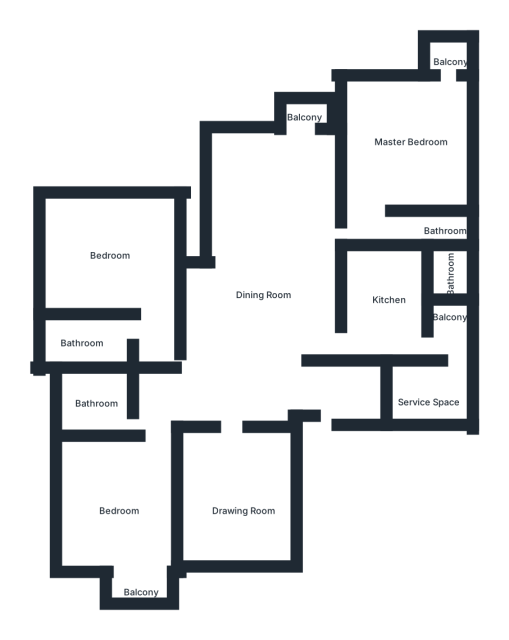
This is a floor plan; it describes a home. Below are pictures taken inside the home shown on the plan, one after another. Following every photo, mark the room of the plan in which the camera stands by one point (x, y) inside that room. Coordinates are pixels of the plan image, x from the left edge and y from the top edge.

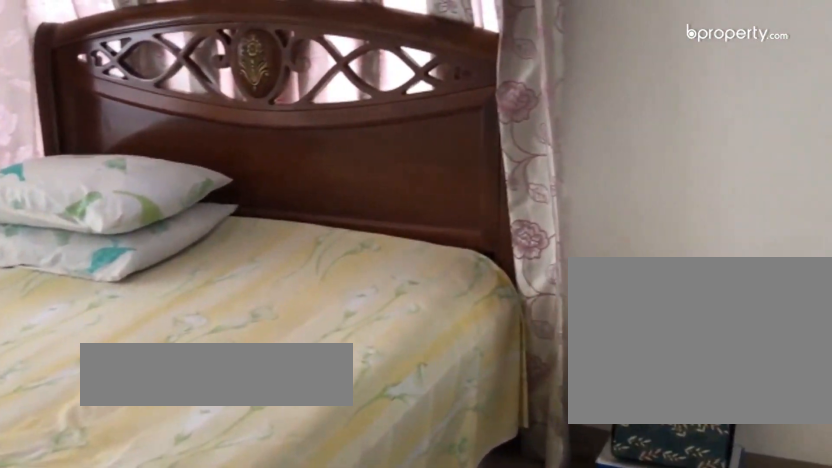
(117, 508)
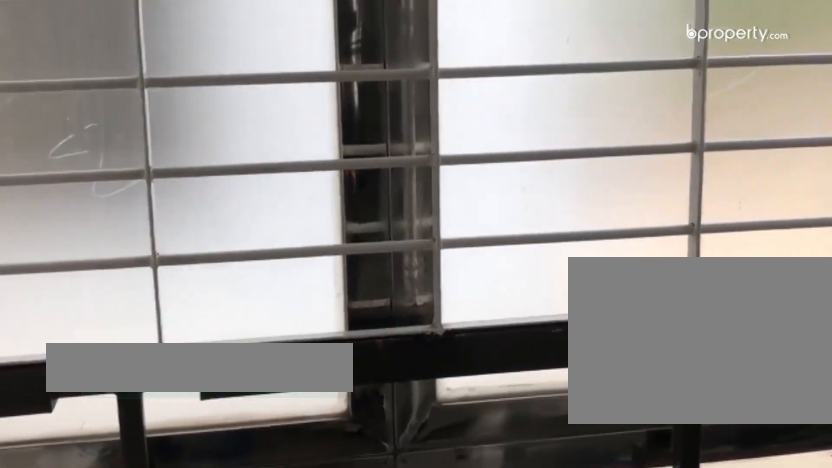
(132, 589)
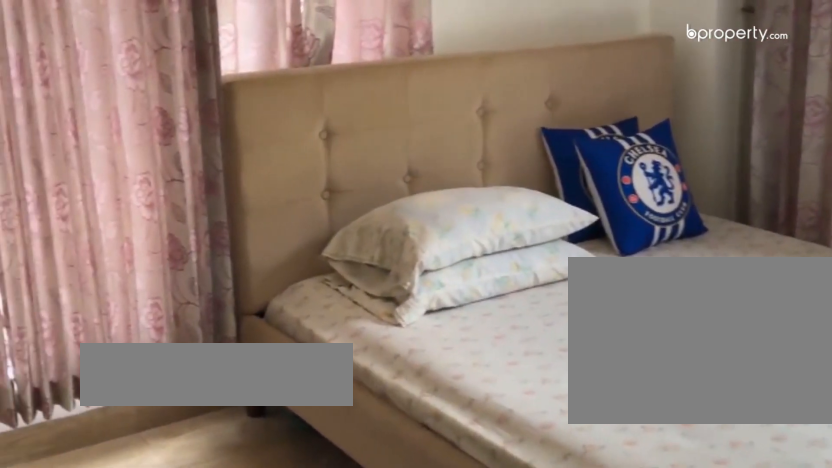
(120, 262)
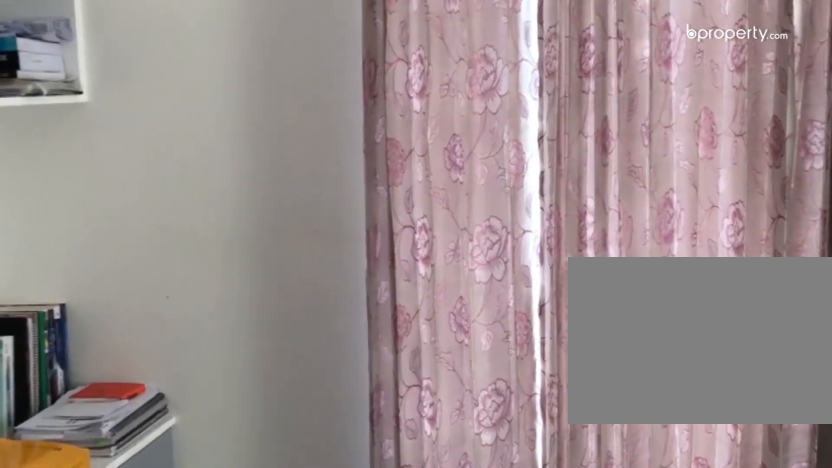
(120, 262)
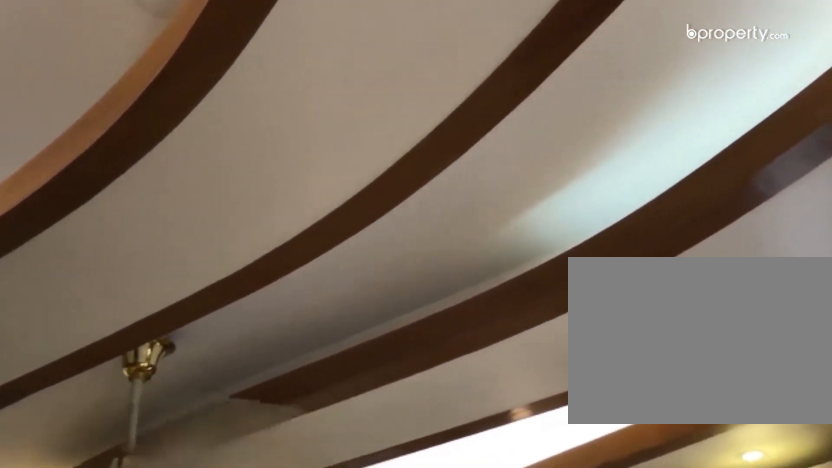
(278, 218)
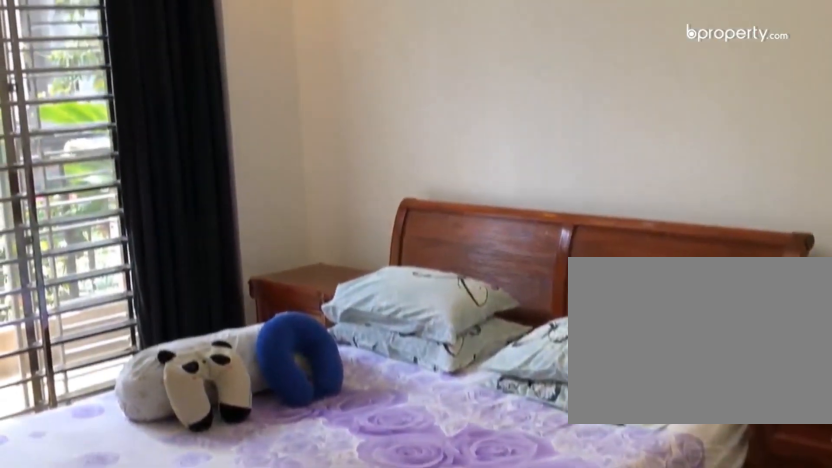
(388, 154)
